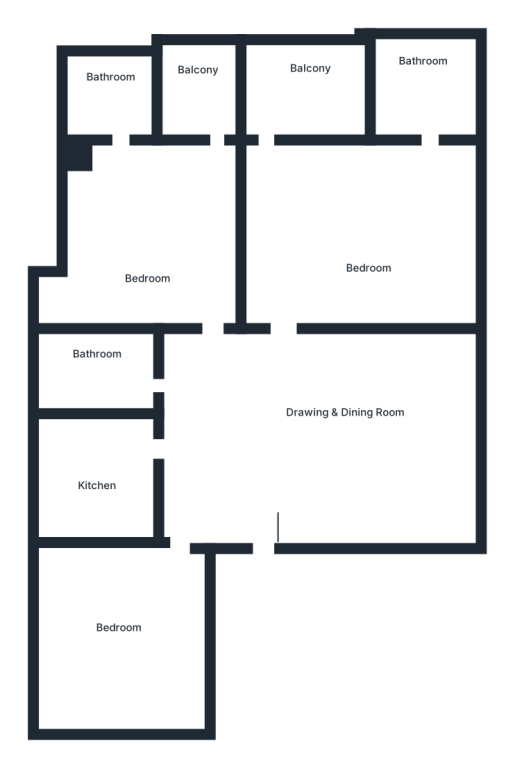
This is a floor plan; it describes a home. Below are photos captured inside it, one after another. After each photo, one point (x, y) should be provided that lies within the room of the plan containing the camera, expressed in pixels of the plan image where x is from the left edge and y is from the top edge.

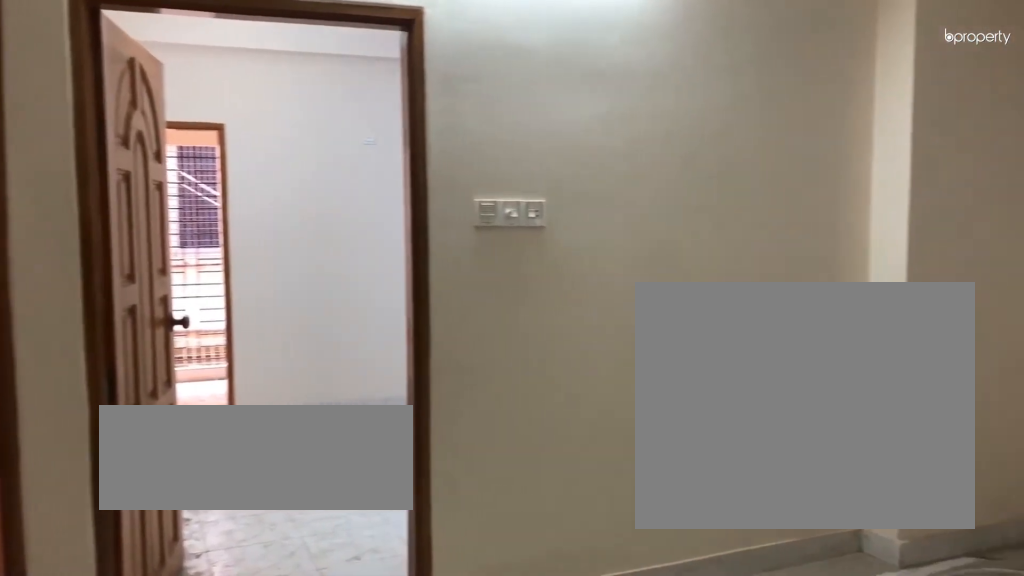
(310, 413)
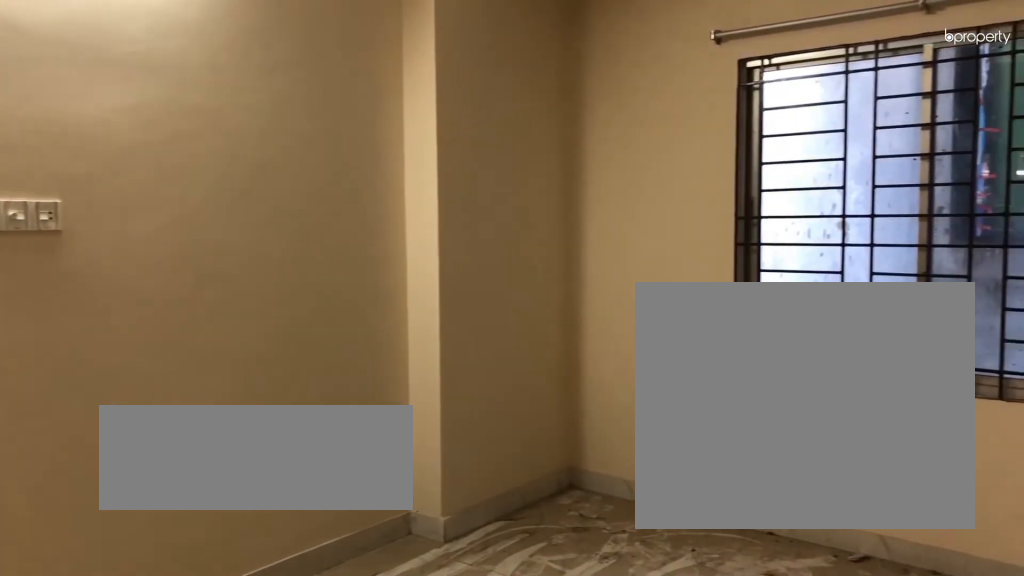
(310, 413)
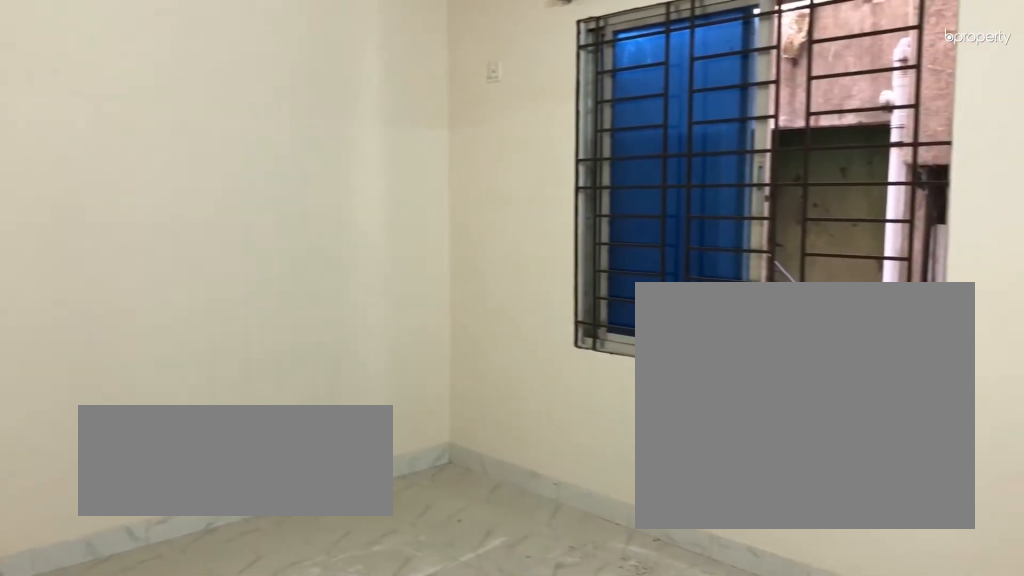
(127, 616)
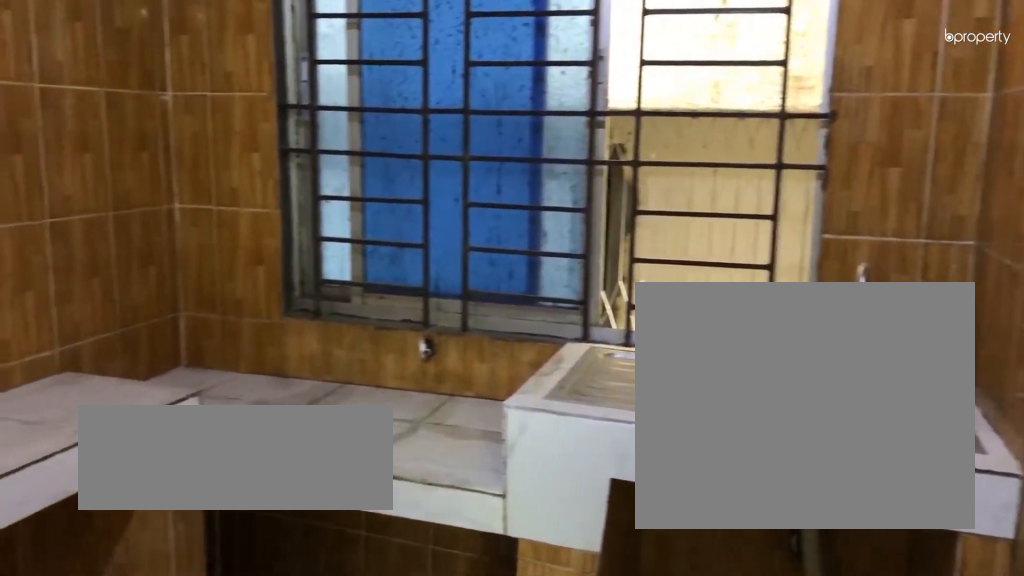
(94, 466)
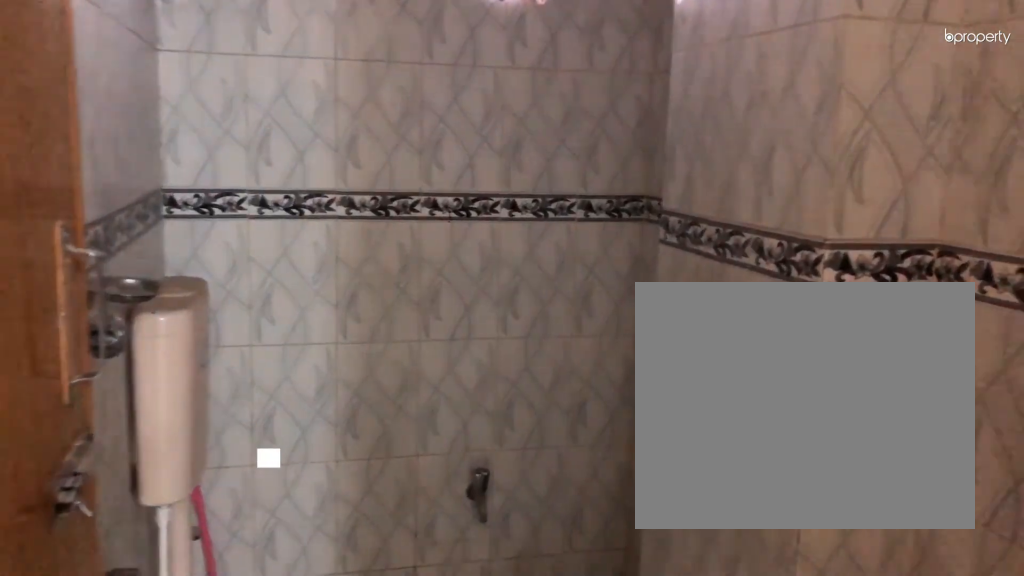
(98, 366)
